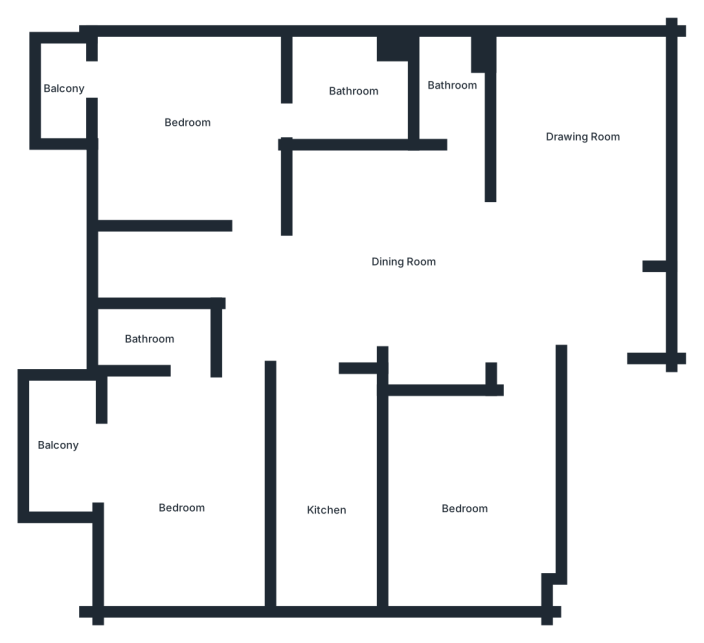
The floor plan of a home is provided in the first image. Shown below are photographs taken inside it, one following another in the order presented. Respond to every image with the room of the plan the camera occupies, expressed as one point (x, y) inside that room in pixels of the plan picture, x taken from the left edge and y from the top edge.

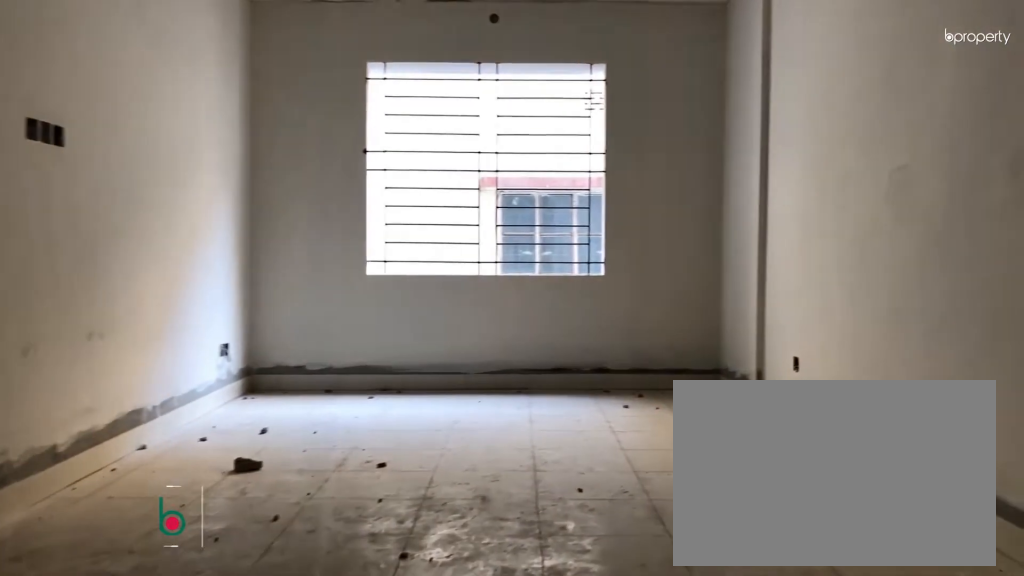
(592, 303)
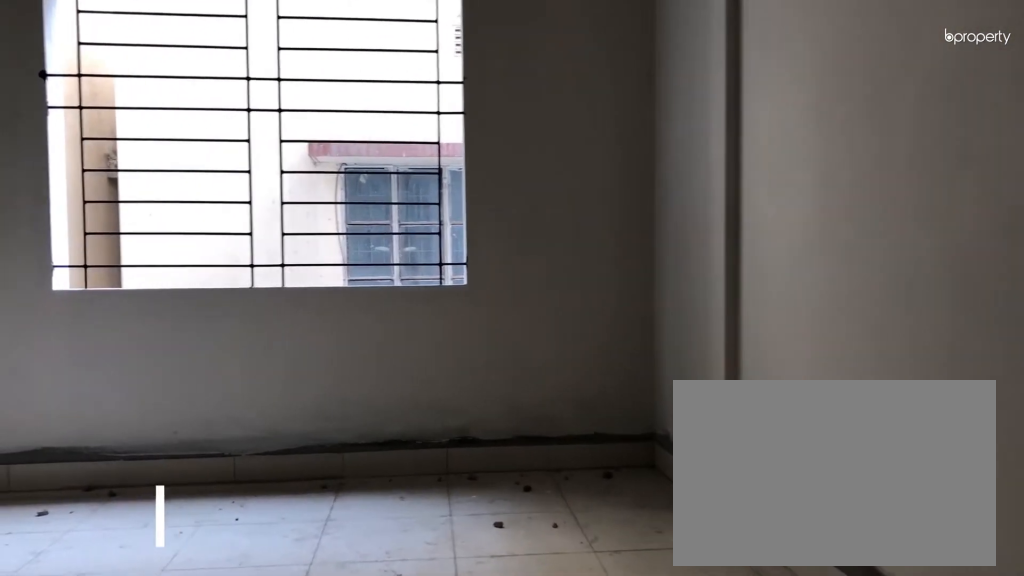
(579, 152)
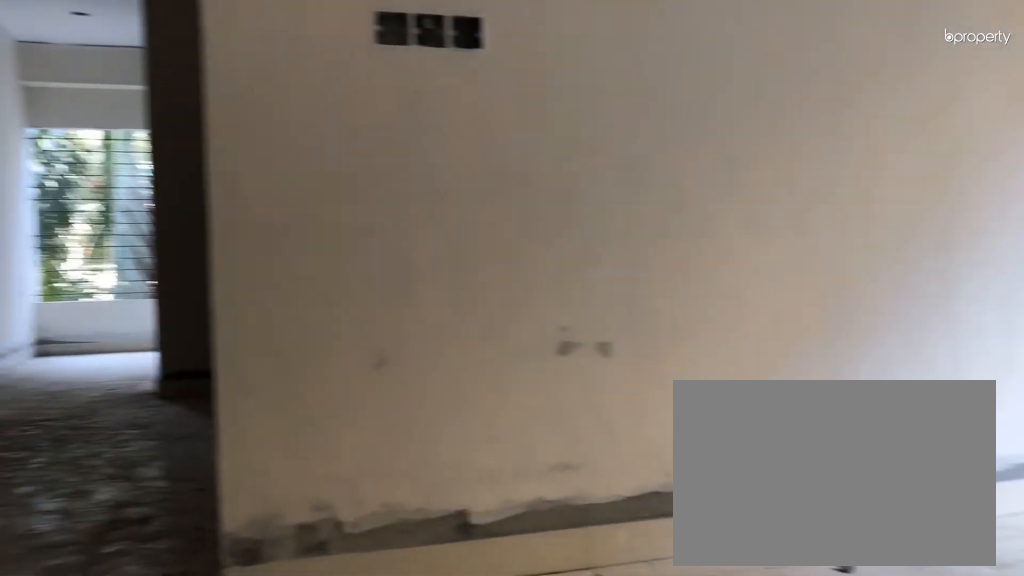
(579, 152)
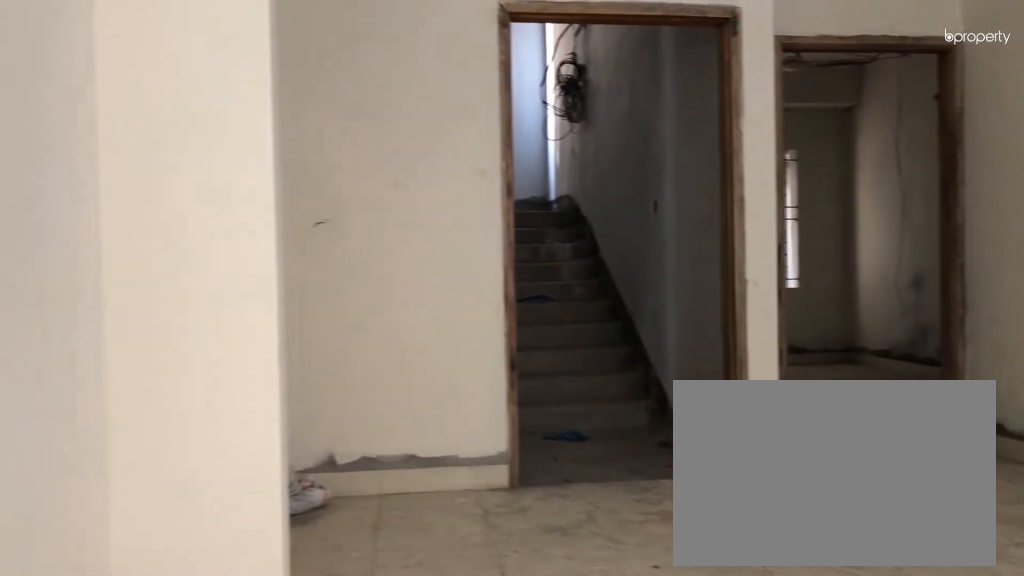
(578, 243)
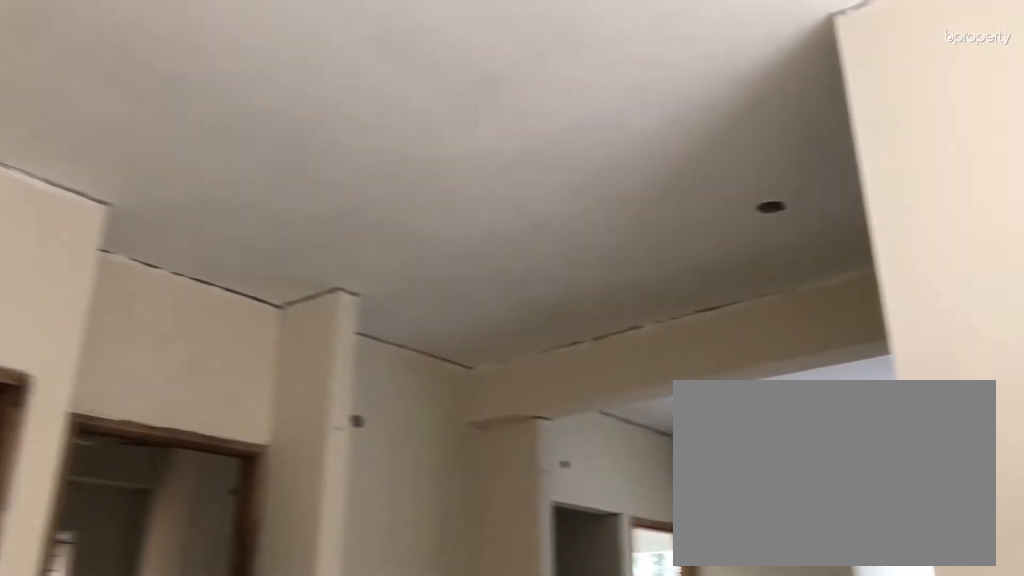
(578, 243)
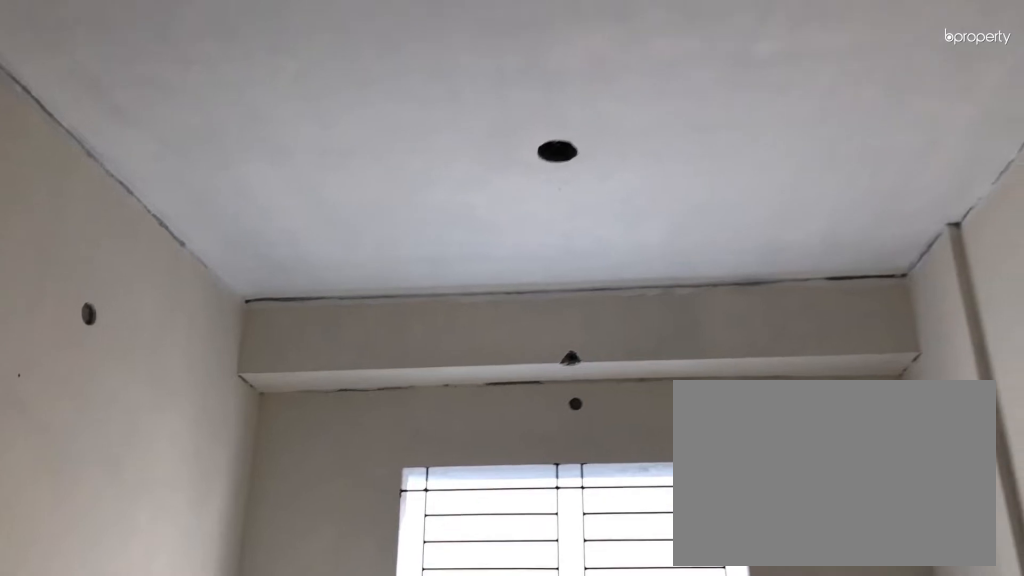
(576, 149)
